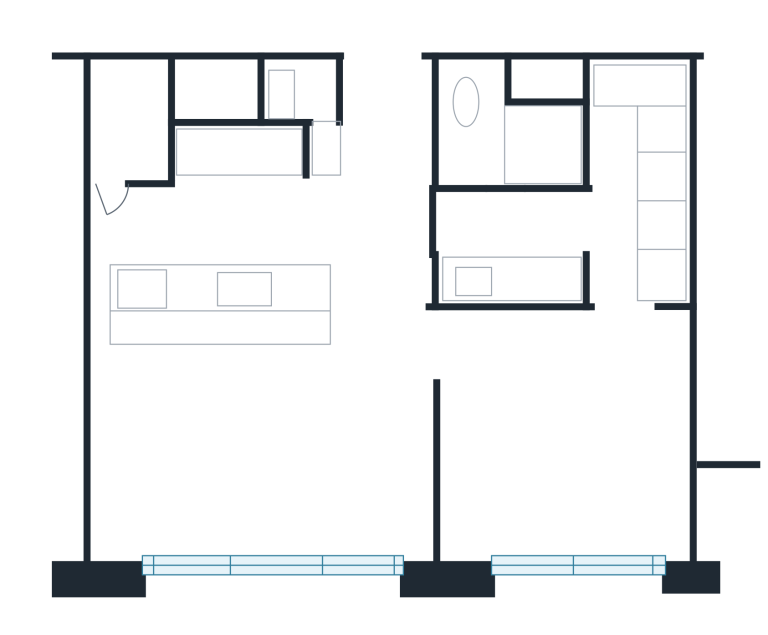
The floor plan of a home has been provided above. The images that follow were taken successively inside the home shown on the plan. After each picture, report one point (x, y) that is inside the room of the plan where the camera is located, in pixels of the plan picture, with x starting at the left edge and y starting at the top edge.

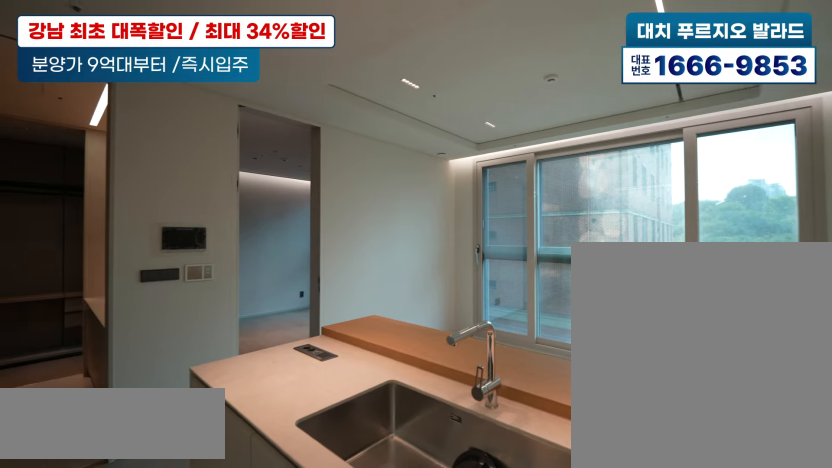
(225, 209)
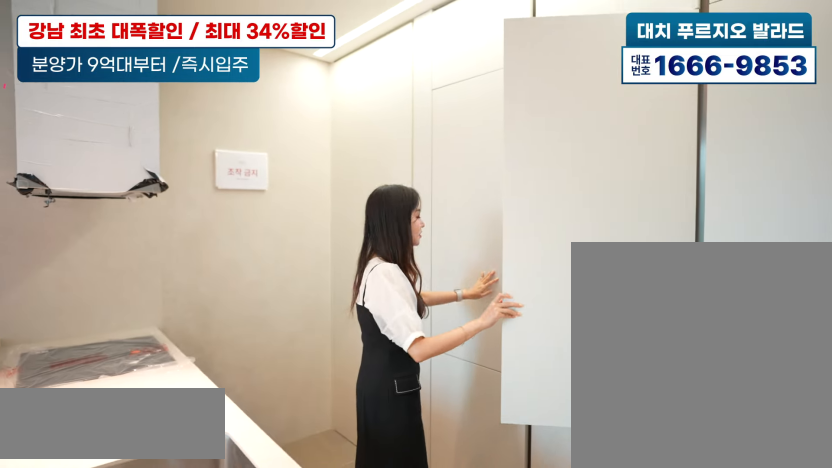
(227, 210)
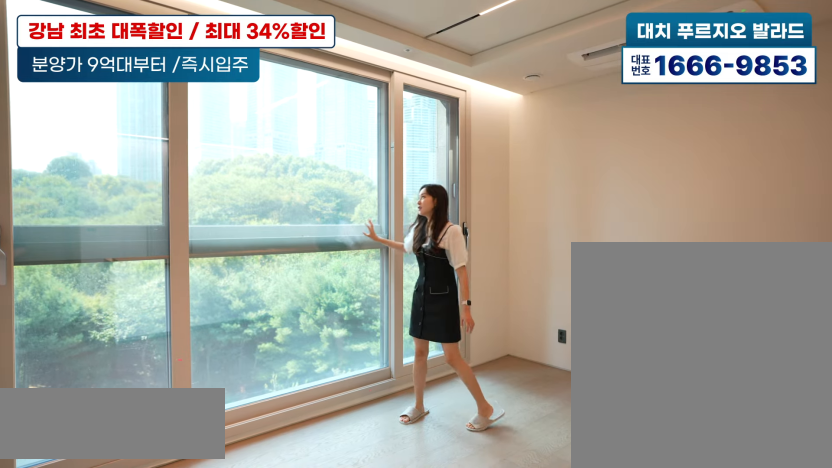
(252, 455)
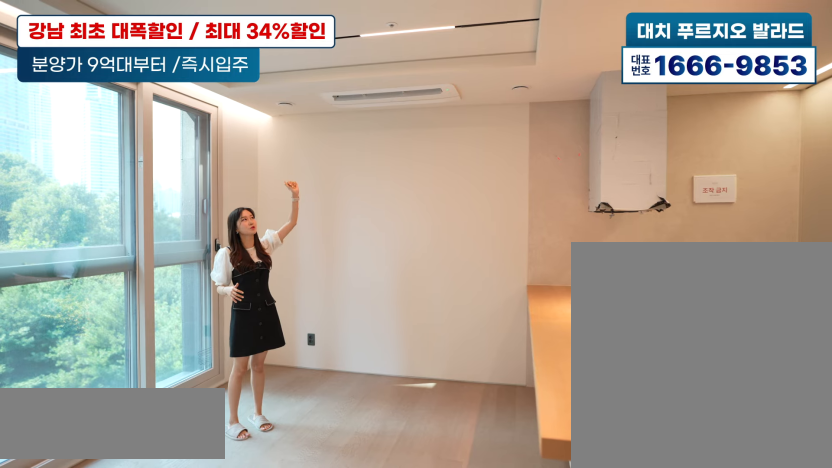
(252, 455)
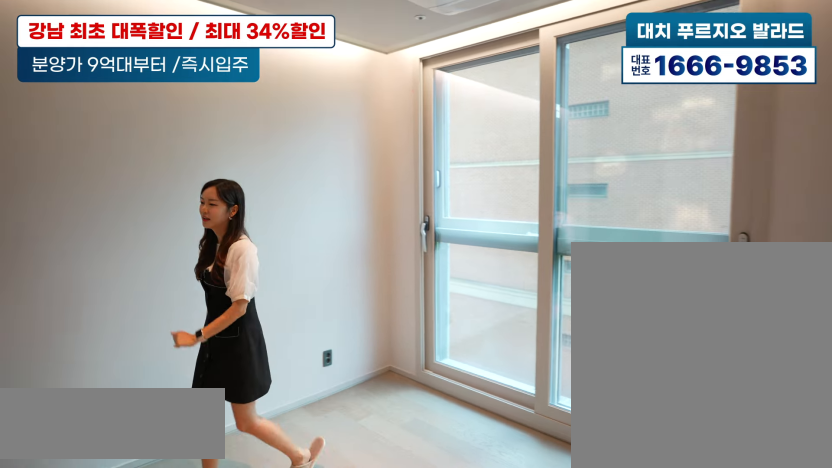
(570, 450)
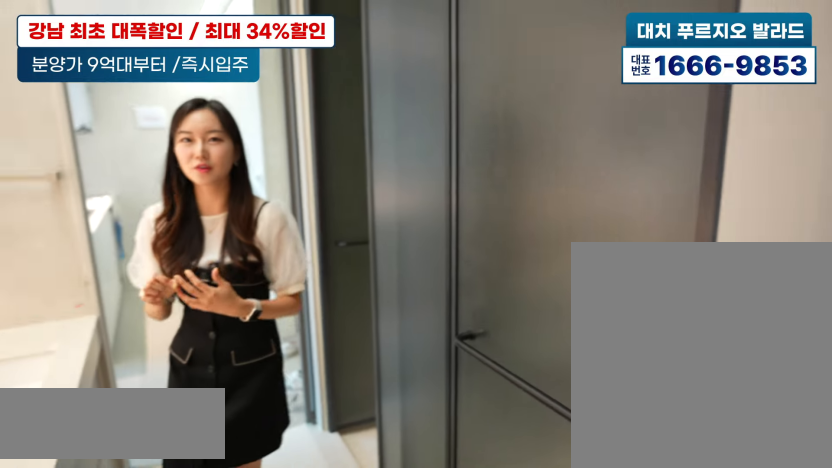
(582, 199)
